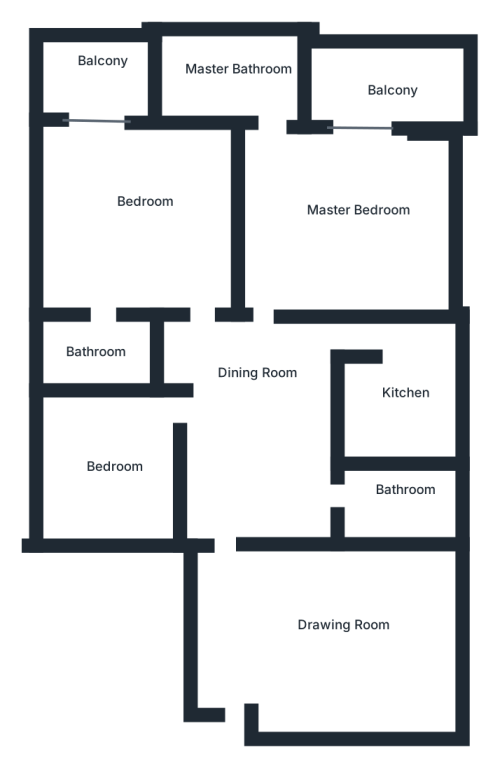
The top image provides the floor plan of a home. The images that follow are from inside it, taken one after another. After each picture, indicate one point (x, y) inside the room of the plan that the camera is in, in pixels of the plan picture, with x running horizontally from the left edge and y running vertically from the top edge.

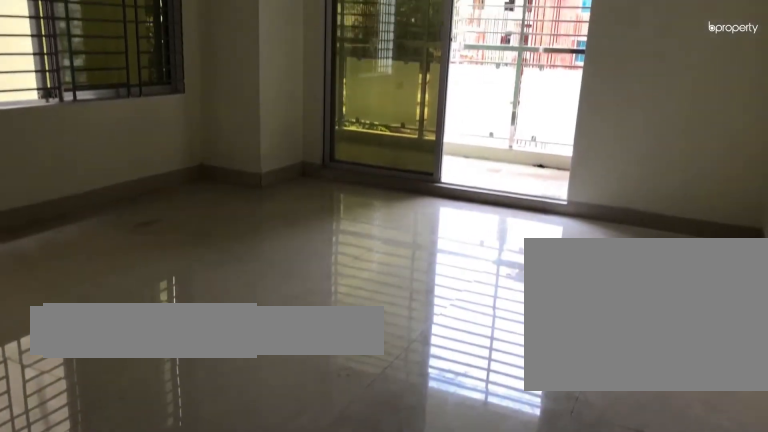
(113, 220)
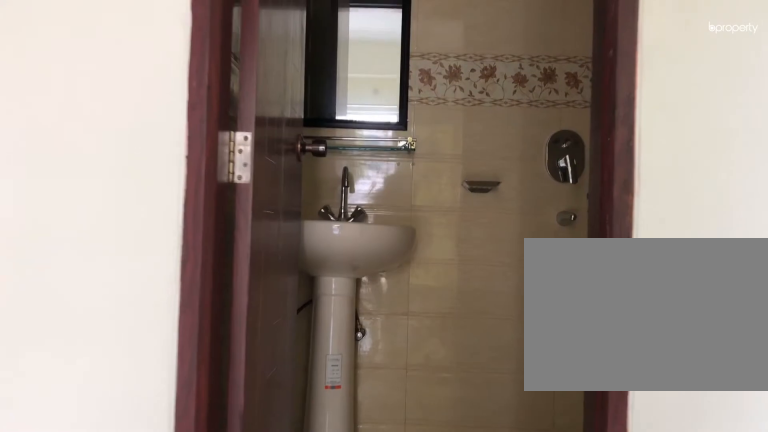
(106, 235)
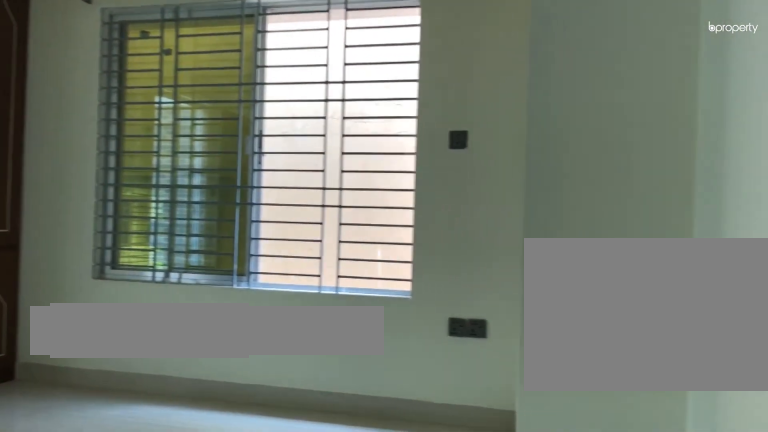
(327, 211)
